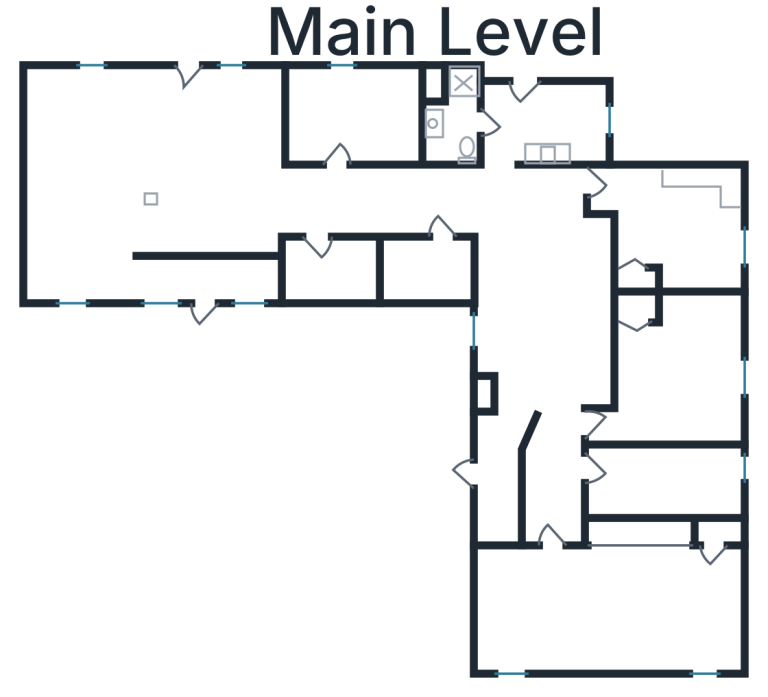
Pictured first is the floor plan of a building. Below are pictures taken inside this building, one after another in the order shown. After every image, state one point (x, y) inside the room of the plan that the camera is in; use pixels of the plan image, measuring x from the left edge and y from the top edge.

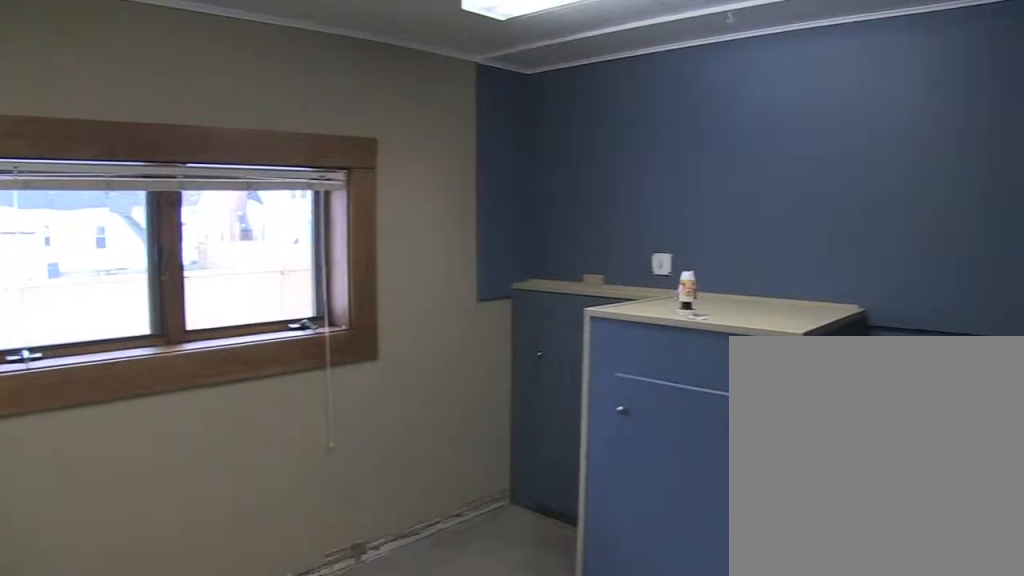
(354, 115)
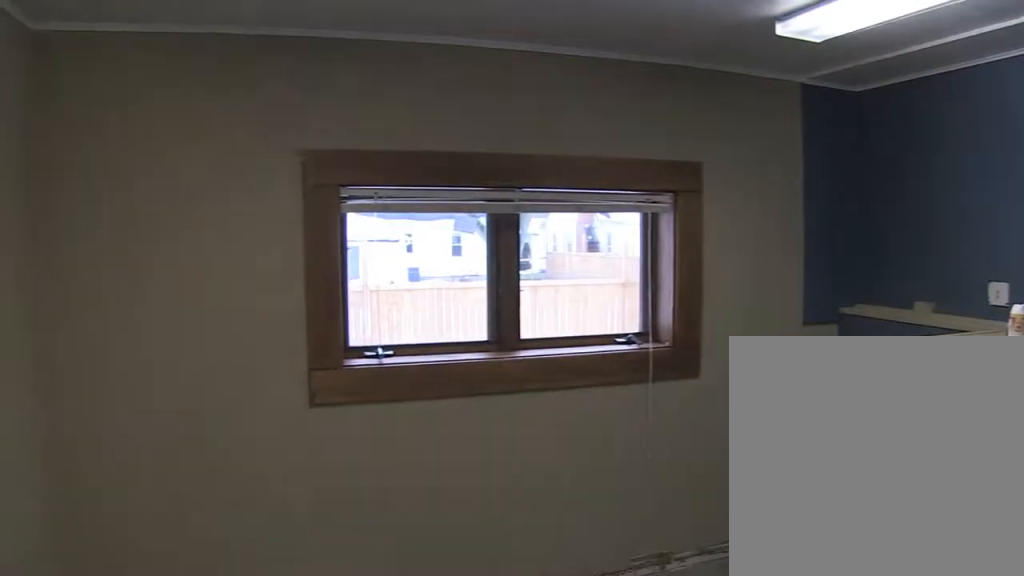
(354, 115)
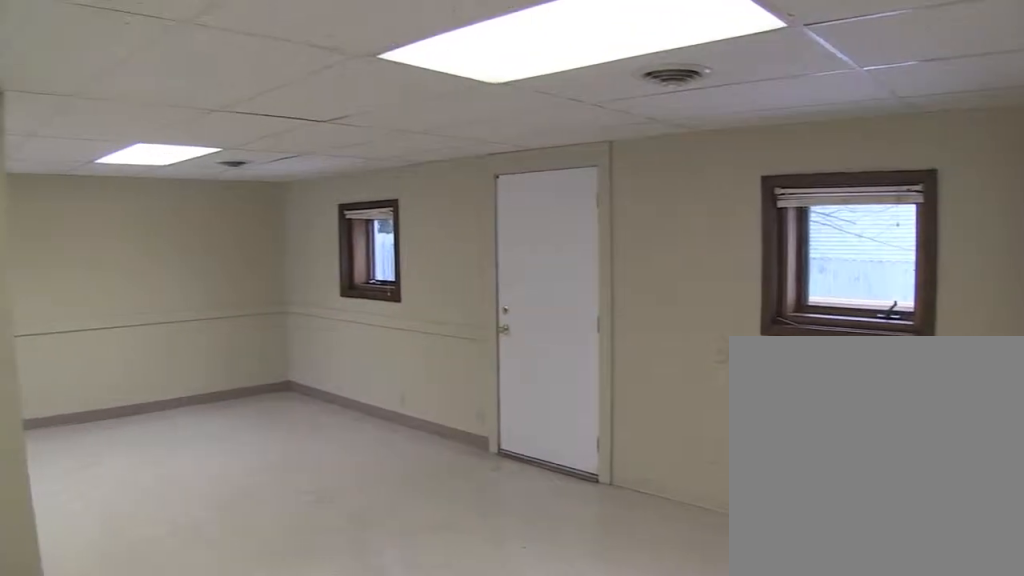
(146, 172)
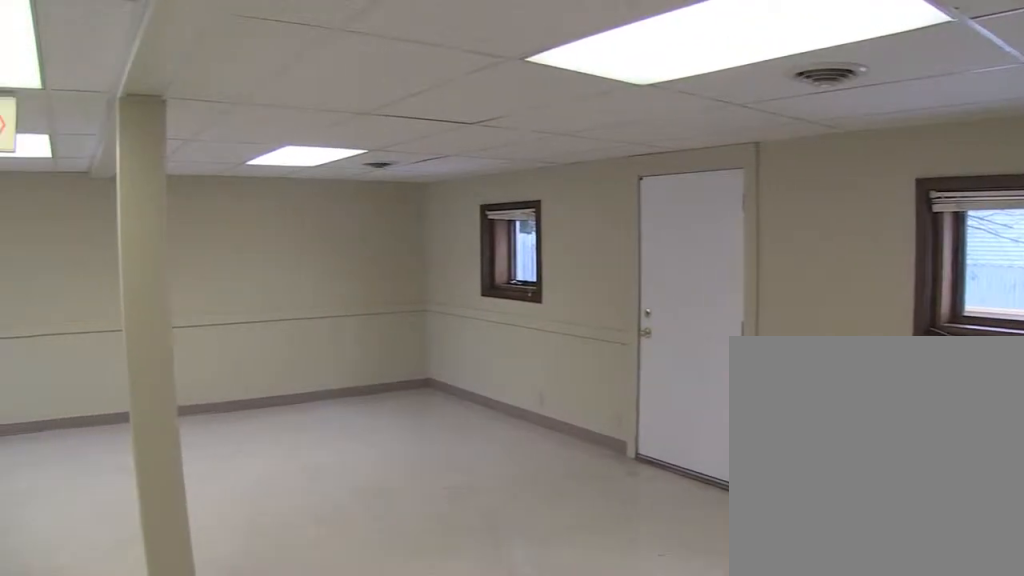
(146, 172)
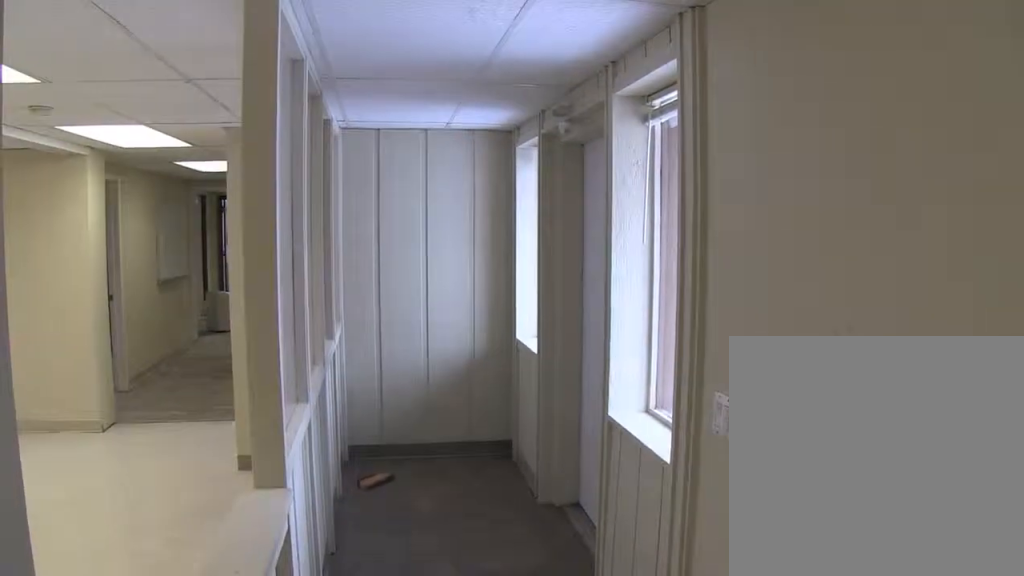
(208, 280)
